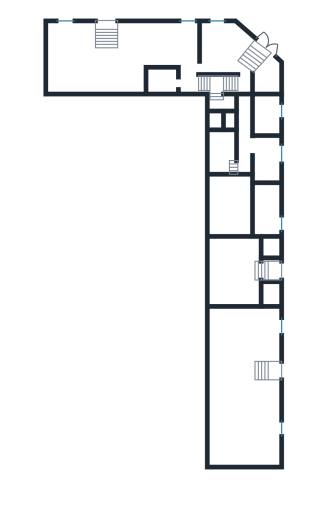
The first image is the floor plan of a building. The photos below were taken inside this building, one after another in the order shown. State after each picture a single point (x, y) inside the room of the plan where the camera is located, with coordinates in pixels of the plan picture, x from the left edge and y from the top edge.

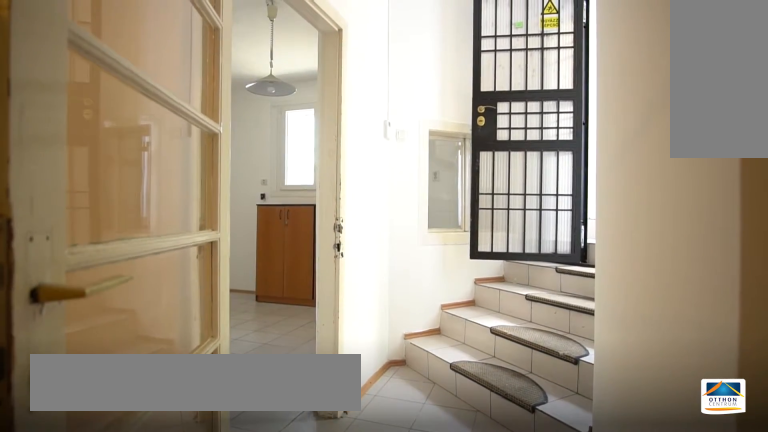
(240, 79)
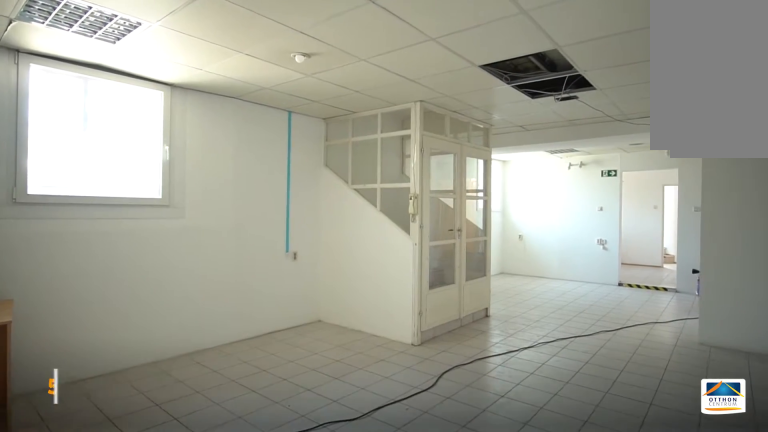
(113, 67)
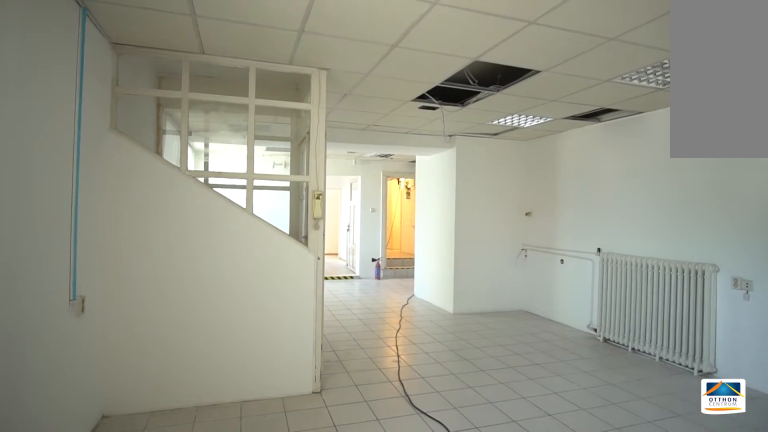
(113, 67)
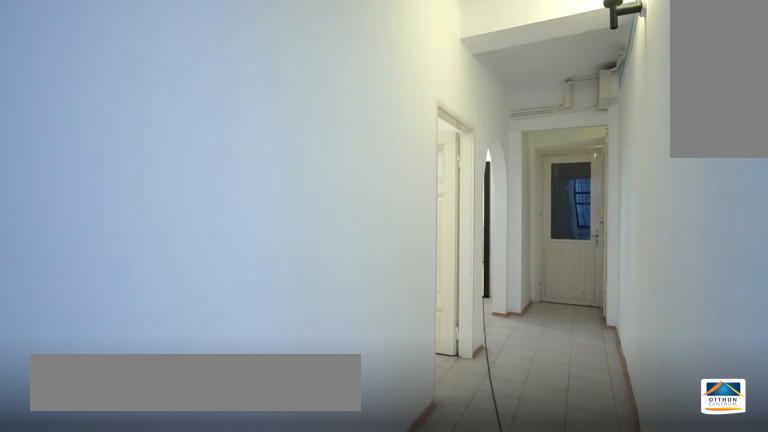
(242, 140)
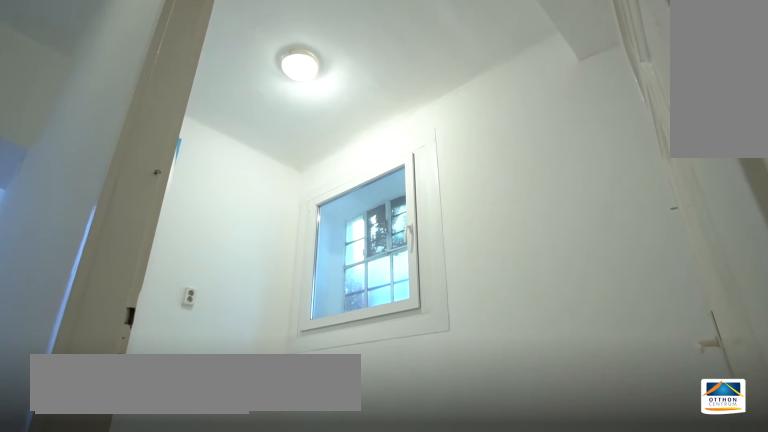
(266, 153)
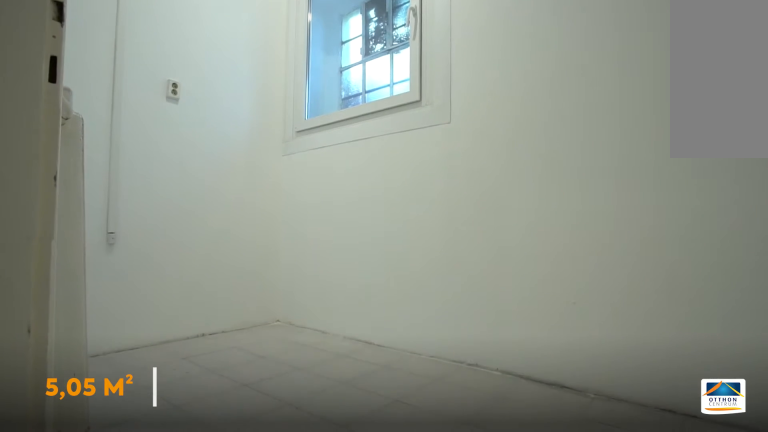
(266, 153)
